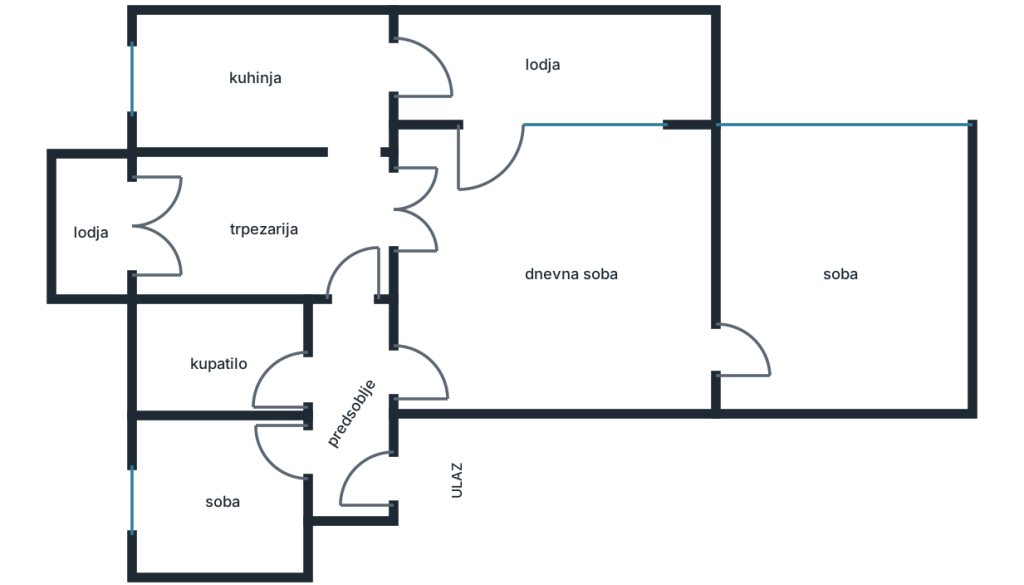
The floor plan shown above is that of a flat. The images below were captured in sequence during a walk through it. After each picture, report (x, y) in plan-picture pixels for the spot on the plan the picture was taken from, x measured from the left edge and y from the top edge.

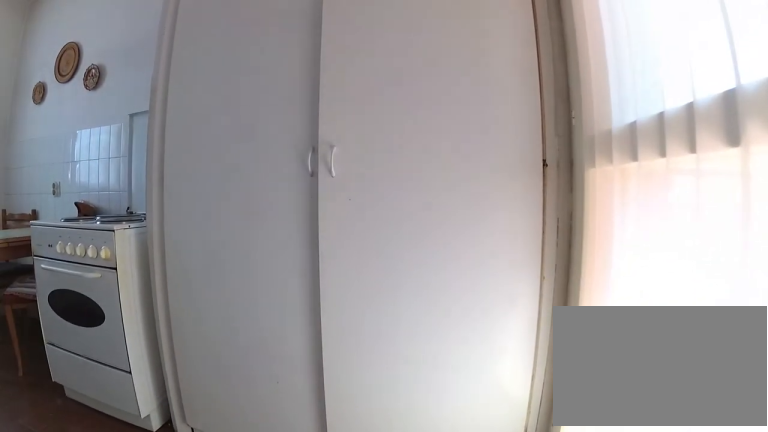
(352, 125)
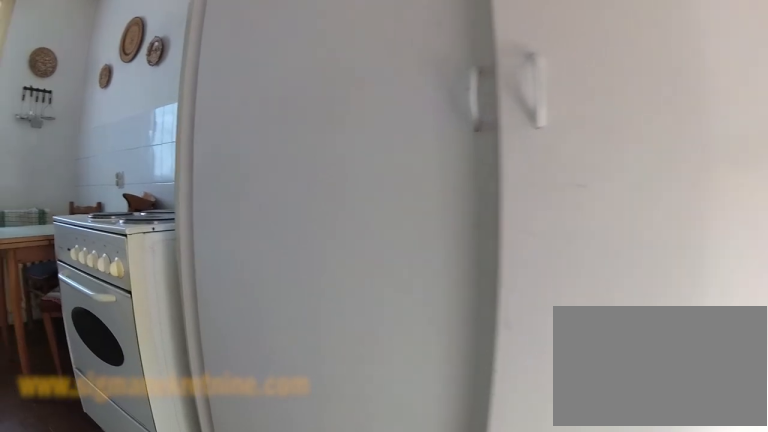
(359, 104)
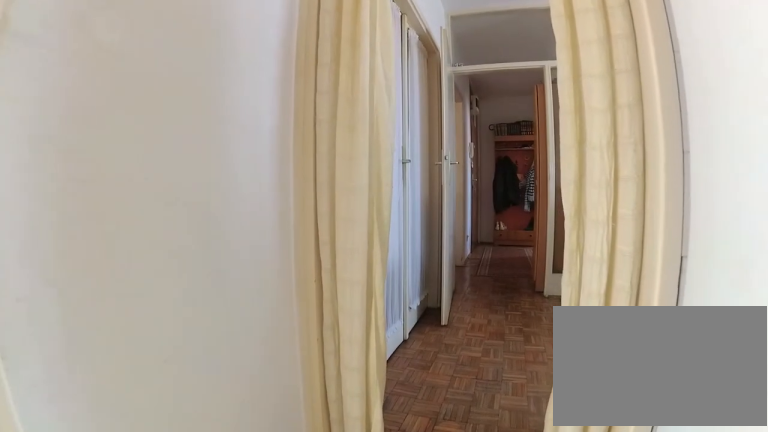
(353, 70)
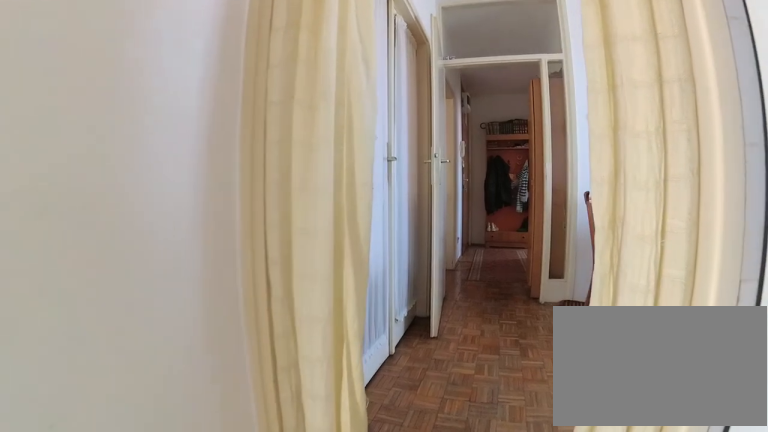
(353, 86)
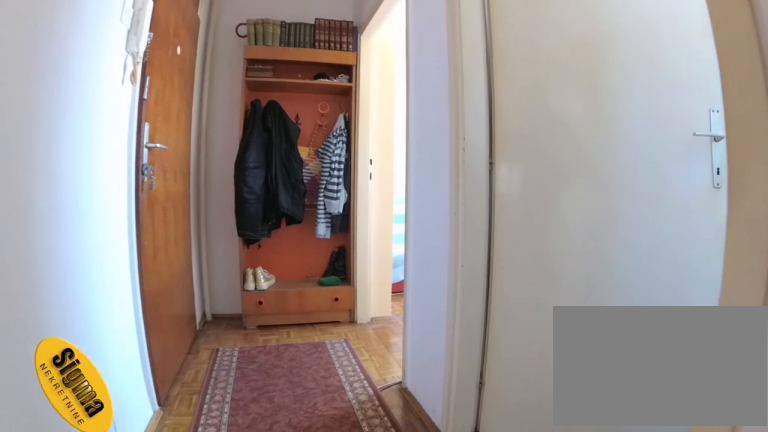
(348, 295)
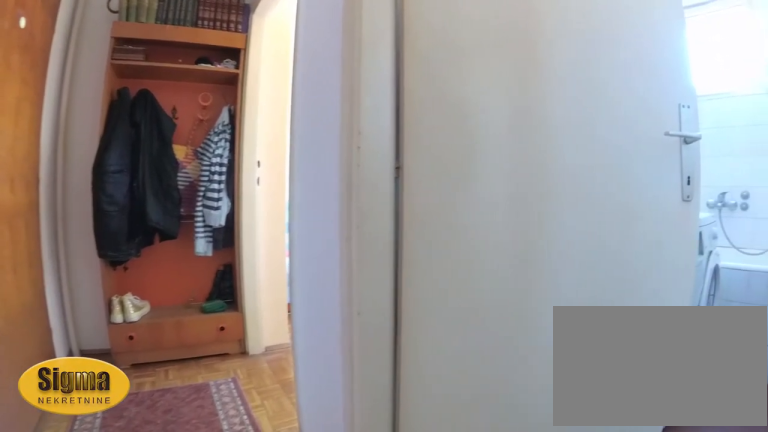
(351, 316)
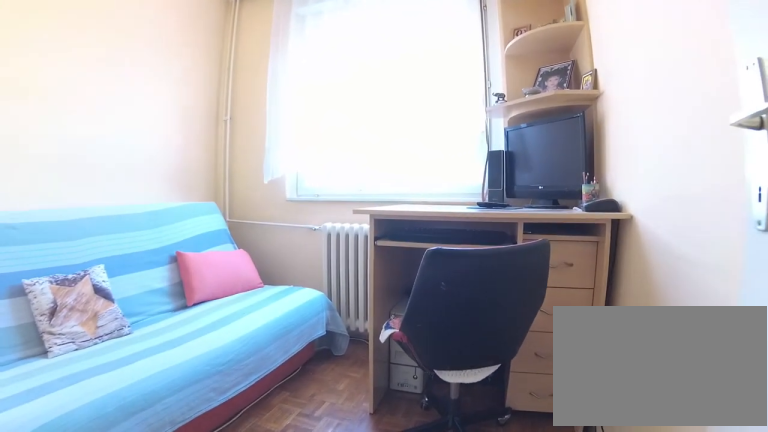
(328, 471)
